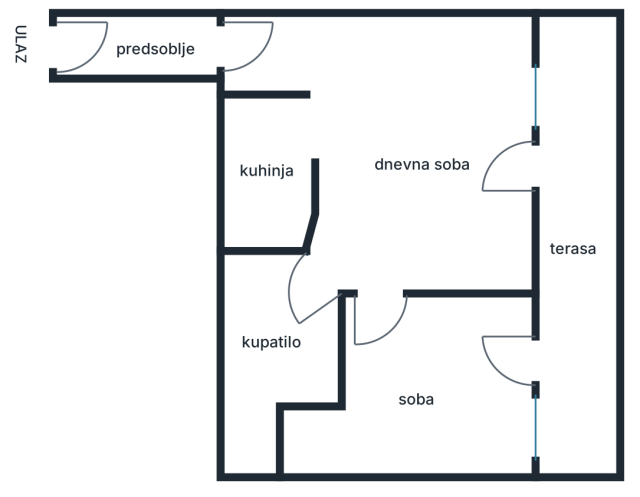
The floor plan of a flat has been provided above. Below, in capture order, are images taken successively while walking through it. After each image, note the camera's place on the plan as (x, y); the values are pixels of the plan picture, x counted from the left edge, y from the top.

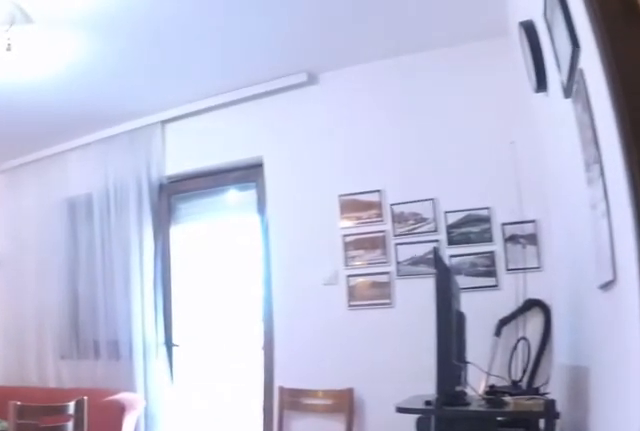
(332, 259)
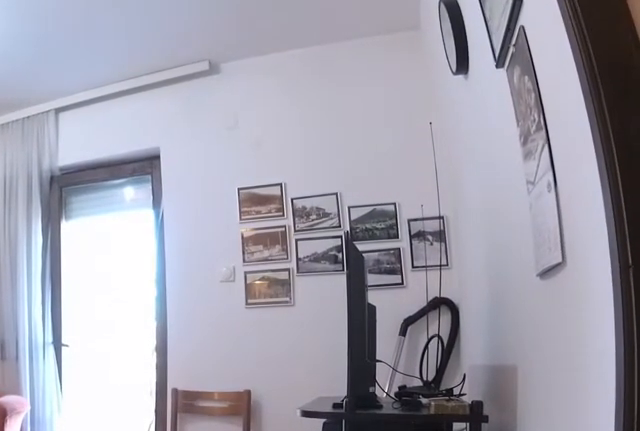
(333, 259)
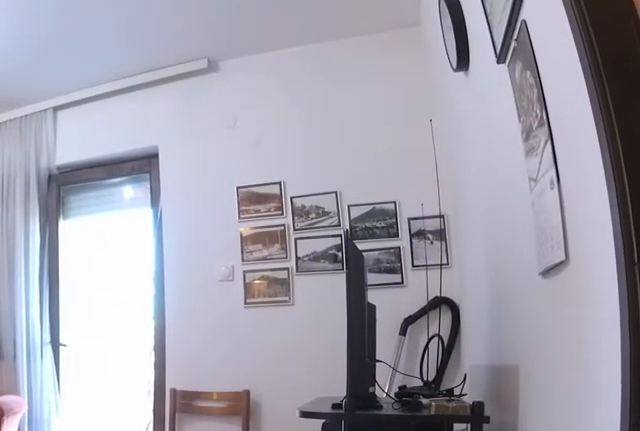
(333, 259)
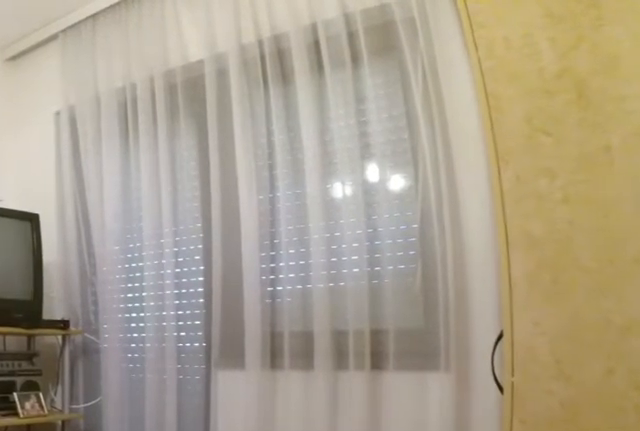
(365, 380)
